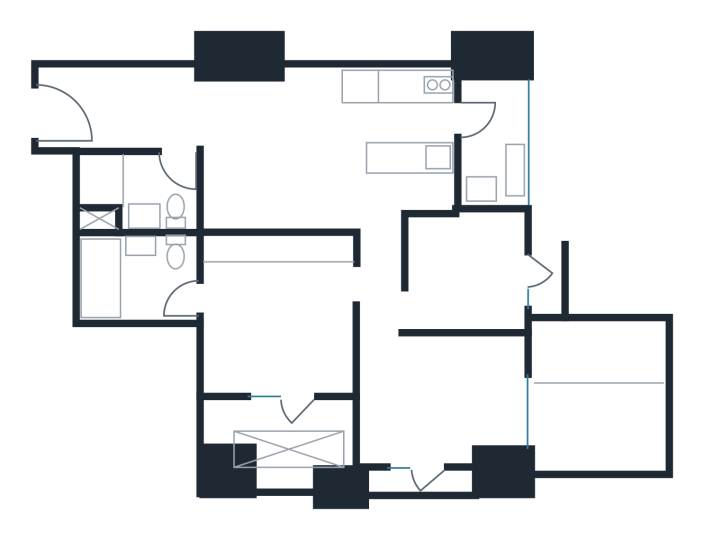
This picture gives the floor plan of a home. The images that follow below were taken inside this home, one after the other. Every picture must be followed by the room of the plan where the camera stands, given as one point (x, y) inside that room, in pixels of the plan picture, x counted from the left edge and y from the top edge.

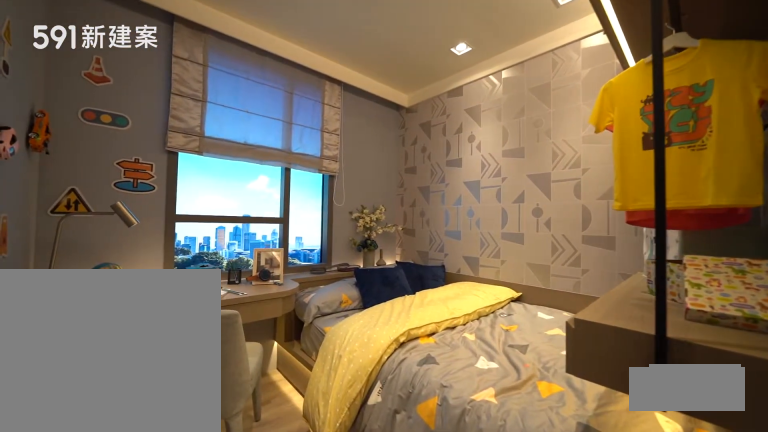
(471, 272)
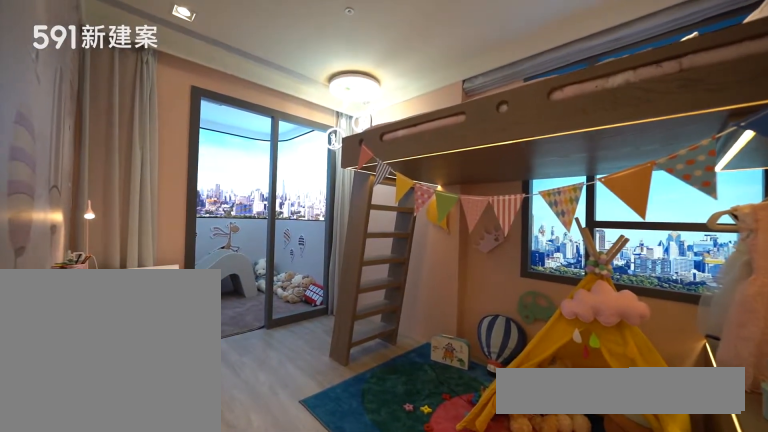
(444, 402)
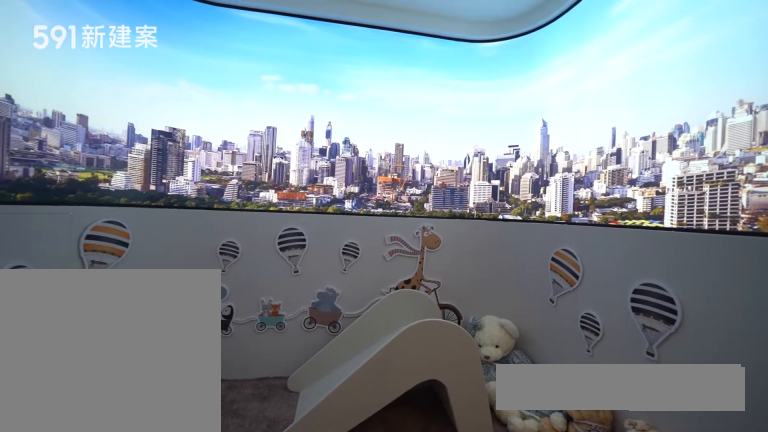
(602, 398)
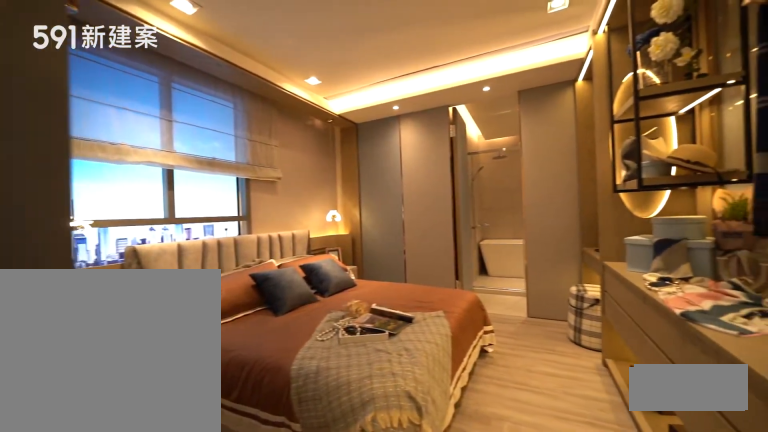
(278, 314)
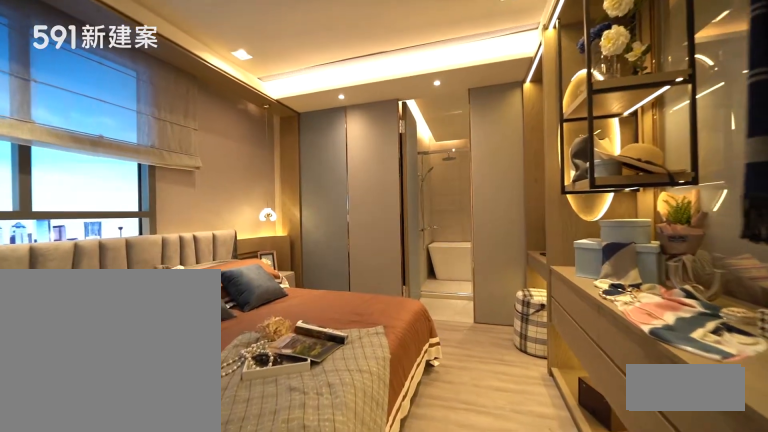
(278, 314)
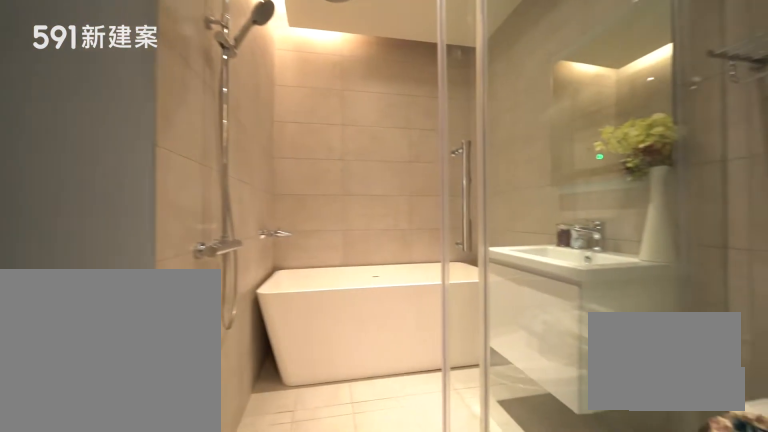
(136, 277)
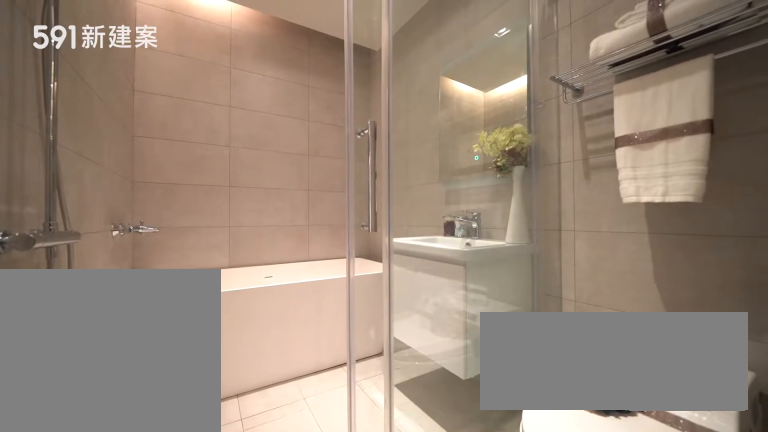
(136, 277)
